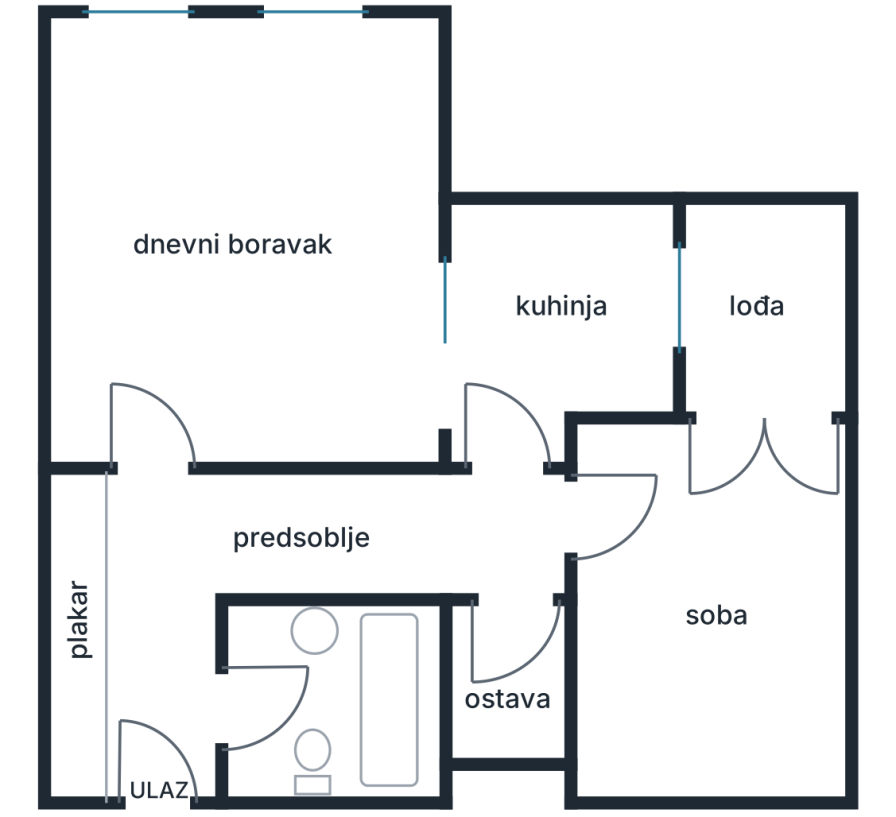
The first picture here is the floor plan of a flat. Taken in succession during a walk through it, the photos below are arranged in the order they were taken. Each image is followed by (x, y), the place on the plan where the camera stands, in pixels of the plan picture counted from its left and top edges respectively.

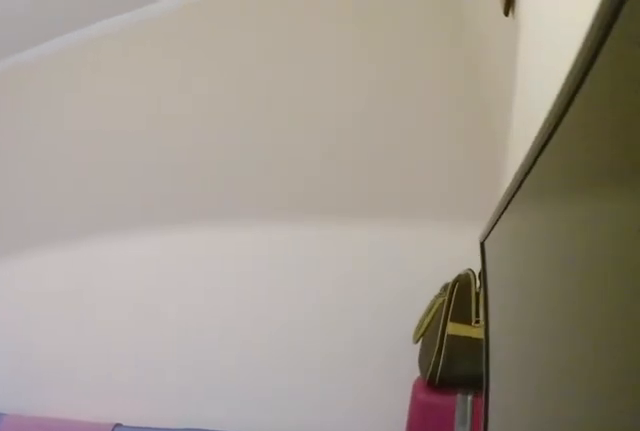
(572, 526)
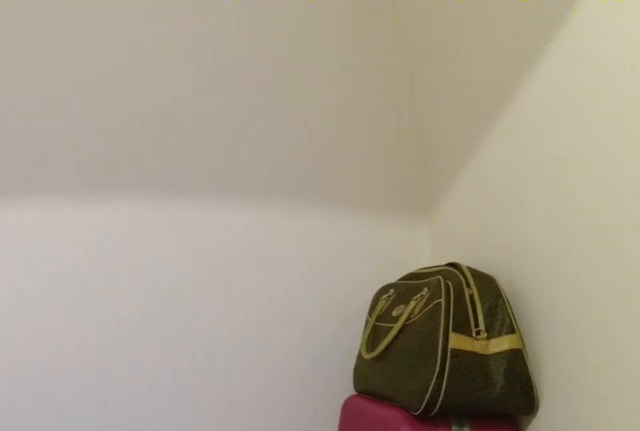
(600, 629)
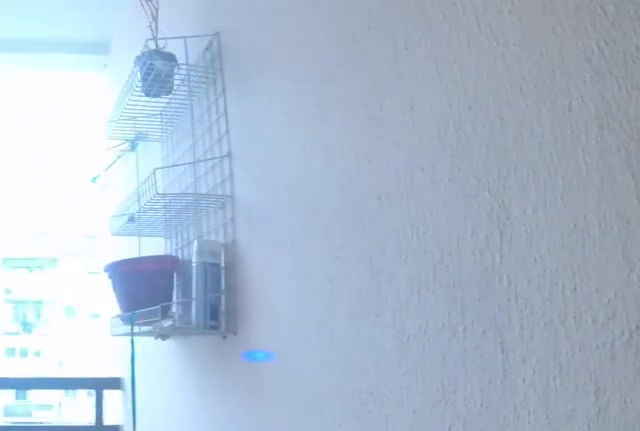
(802, 453)
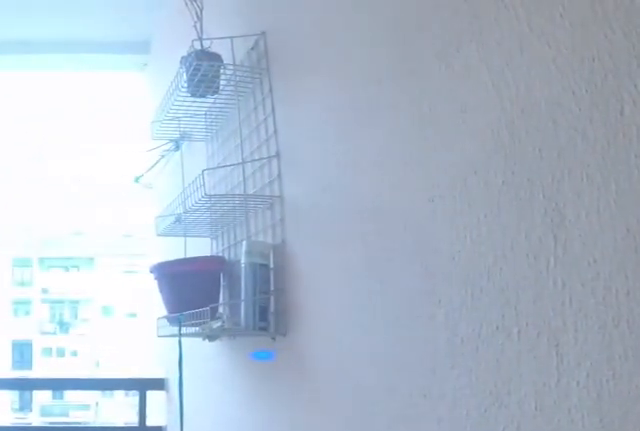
(802, 453)
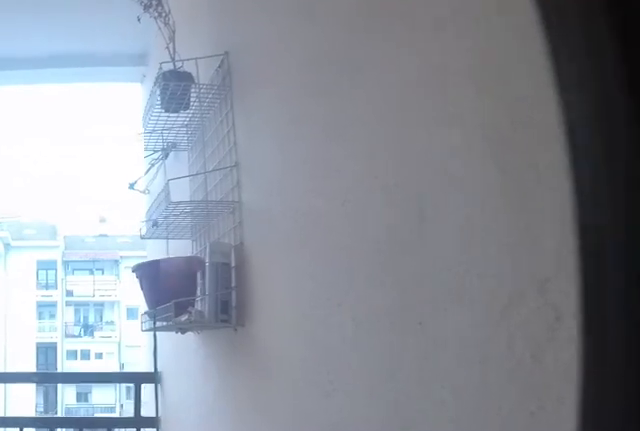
(801, 469)
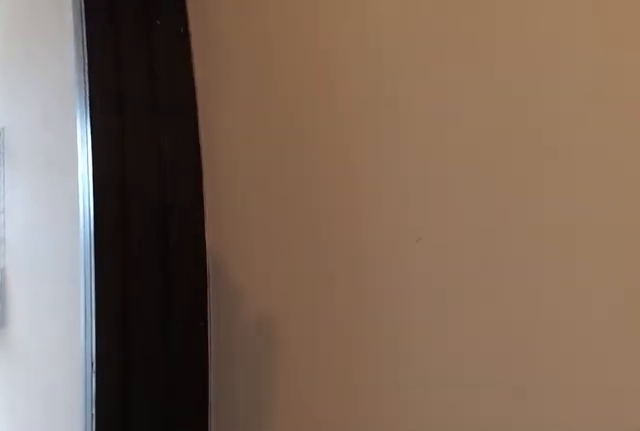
(796, 526)
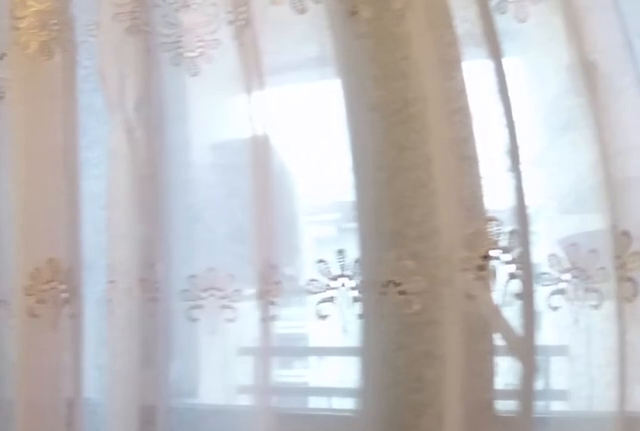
(833, 521)
